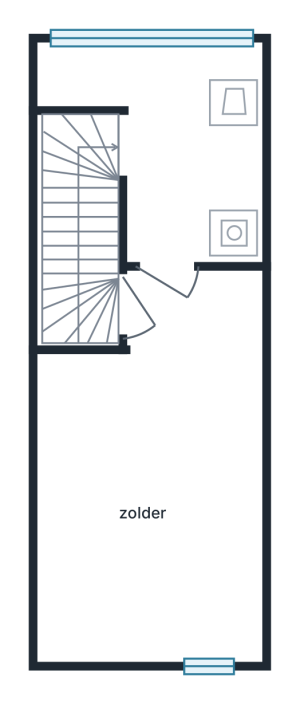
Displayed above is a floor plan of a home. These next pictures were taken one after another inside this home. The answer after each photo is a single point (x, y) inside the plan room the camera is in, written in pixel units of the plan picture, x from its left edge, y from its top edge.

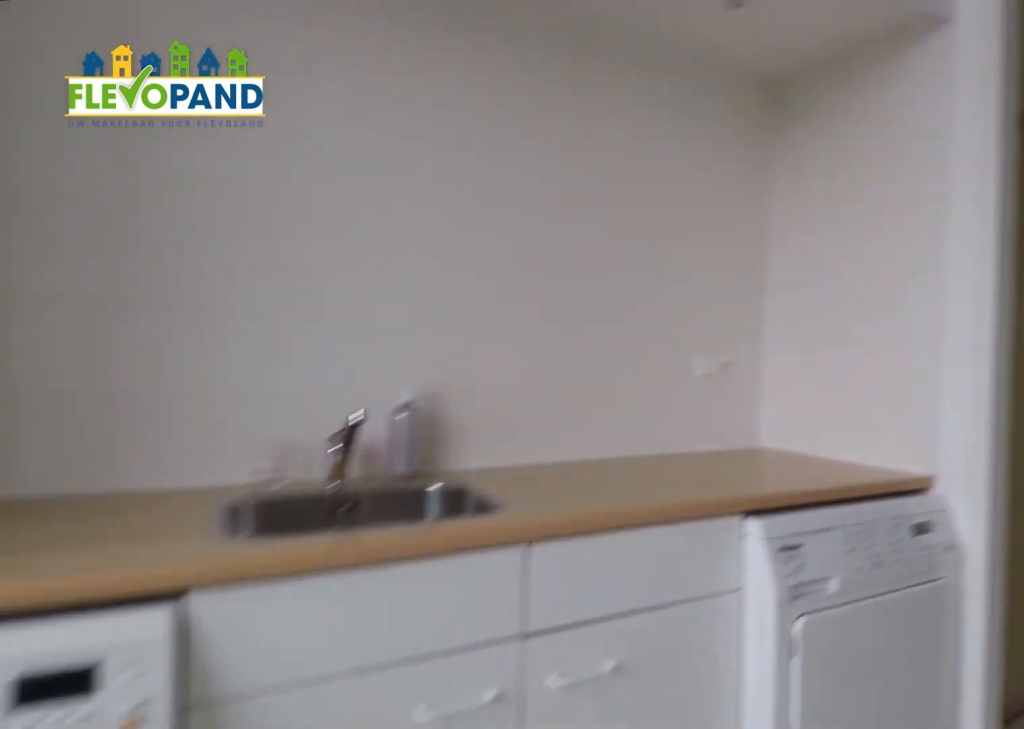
(164, 131)
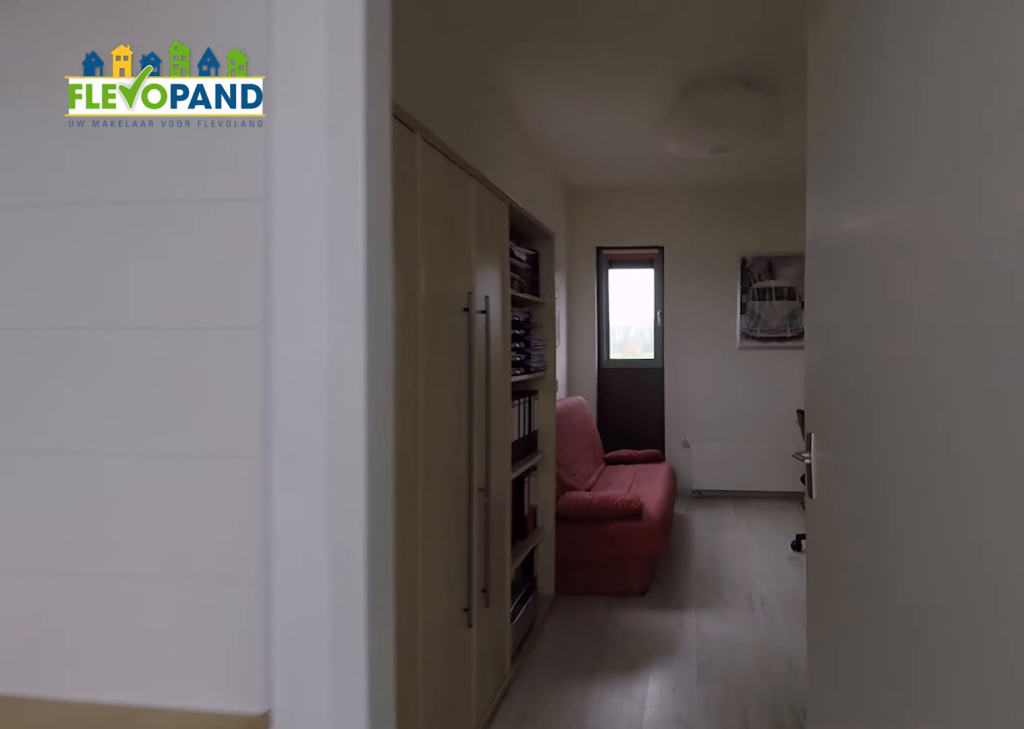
(164, 131)
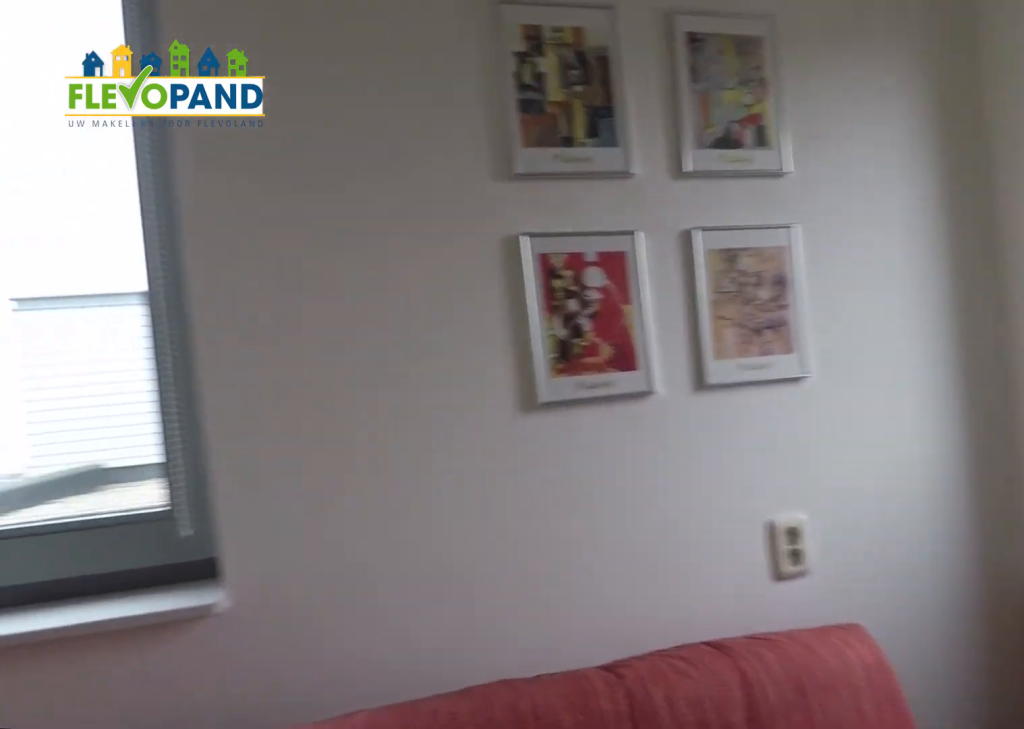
(147, 541)
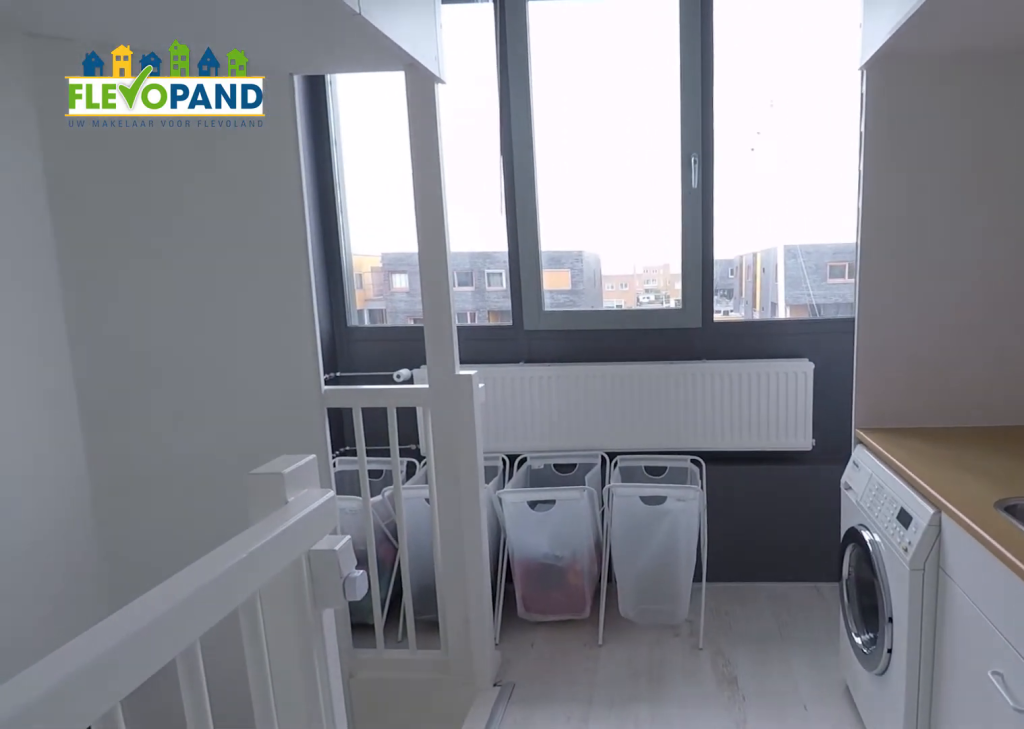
(163, 131)
